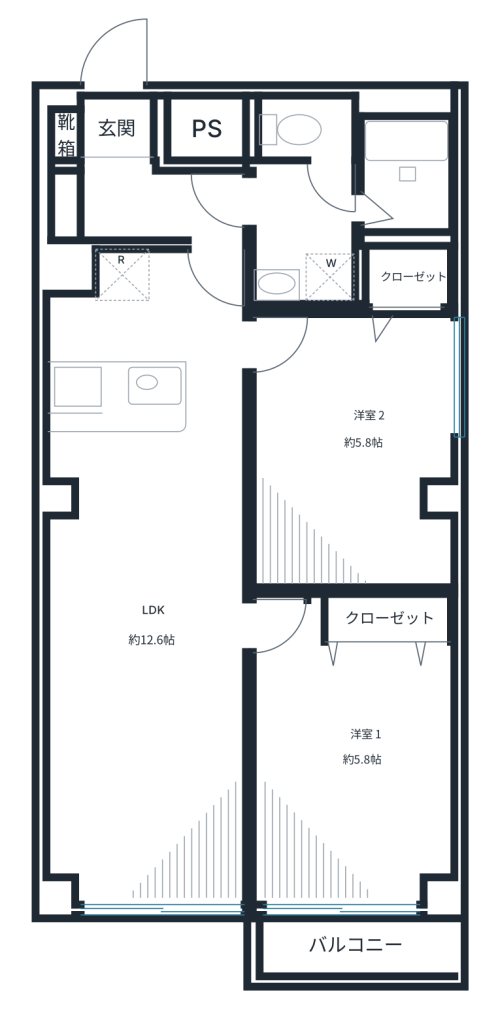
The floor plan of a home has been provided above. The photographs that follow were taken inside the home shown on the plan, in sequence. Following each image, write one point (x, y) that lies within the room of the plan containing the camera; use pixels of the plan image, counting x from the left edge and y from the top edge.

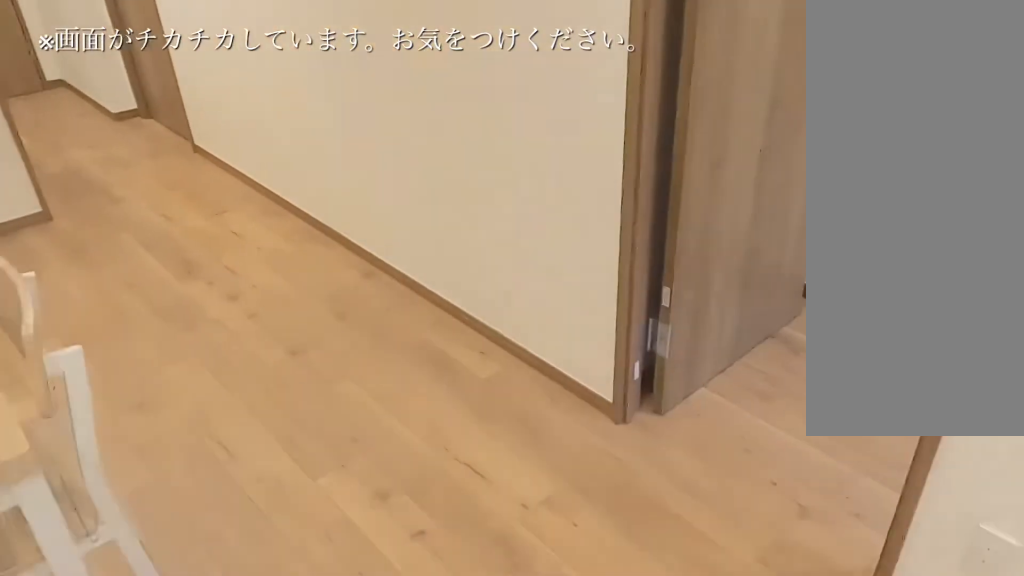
(154, 639)
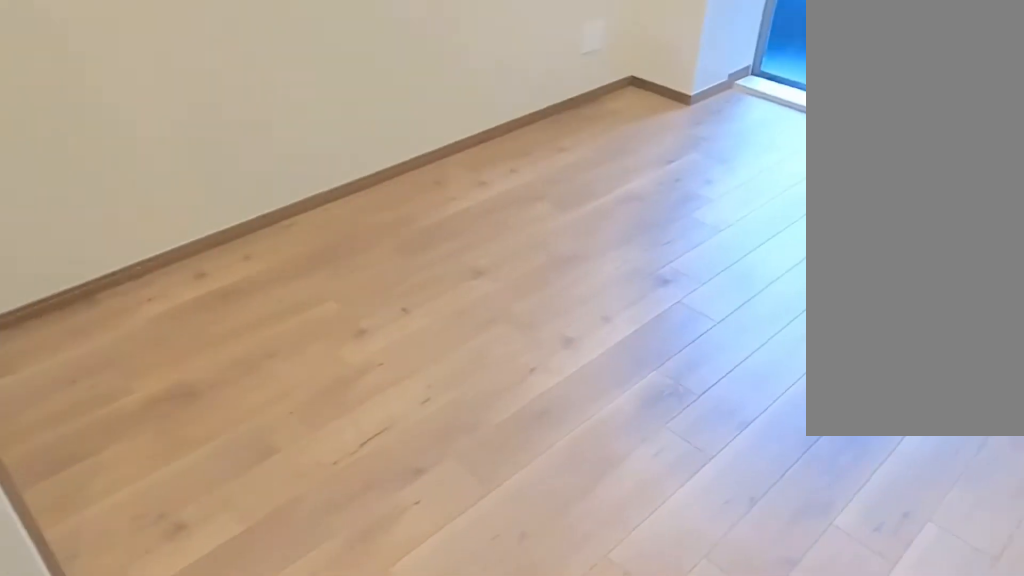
(383, 784)
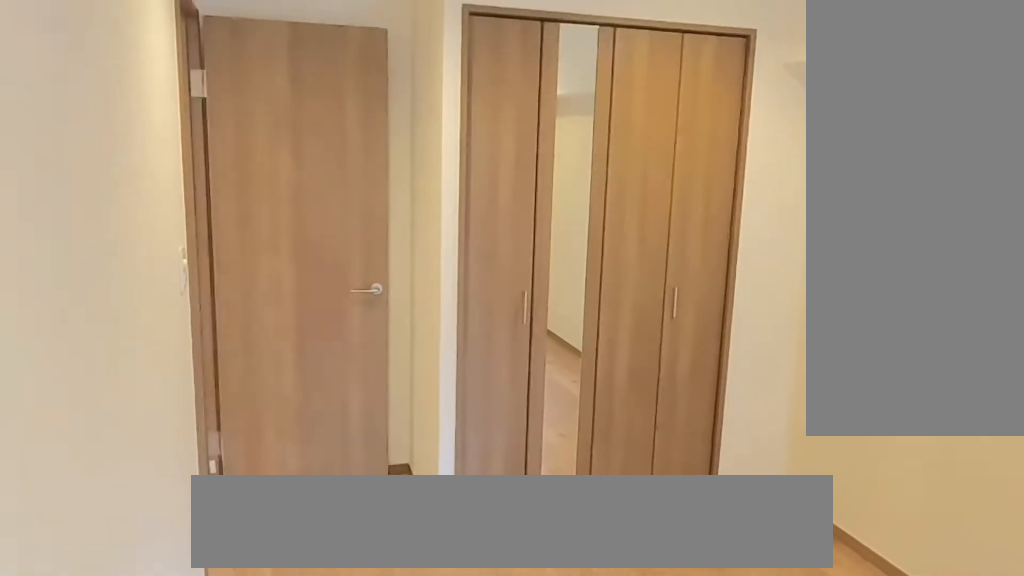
(372, 772)
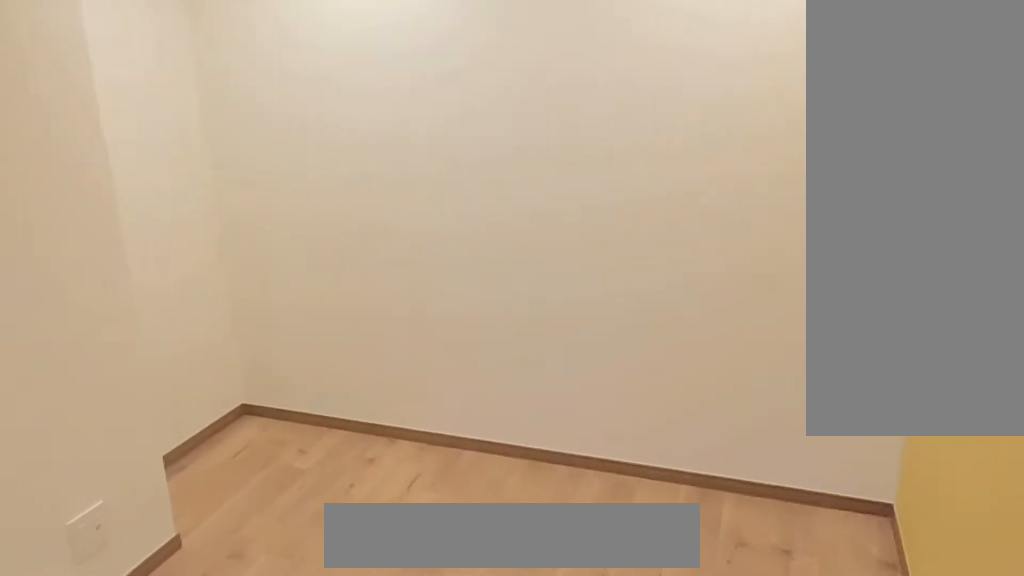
(372, 443)
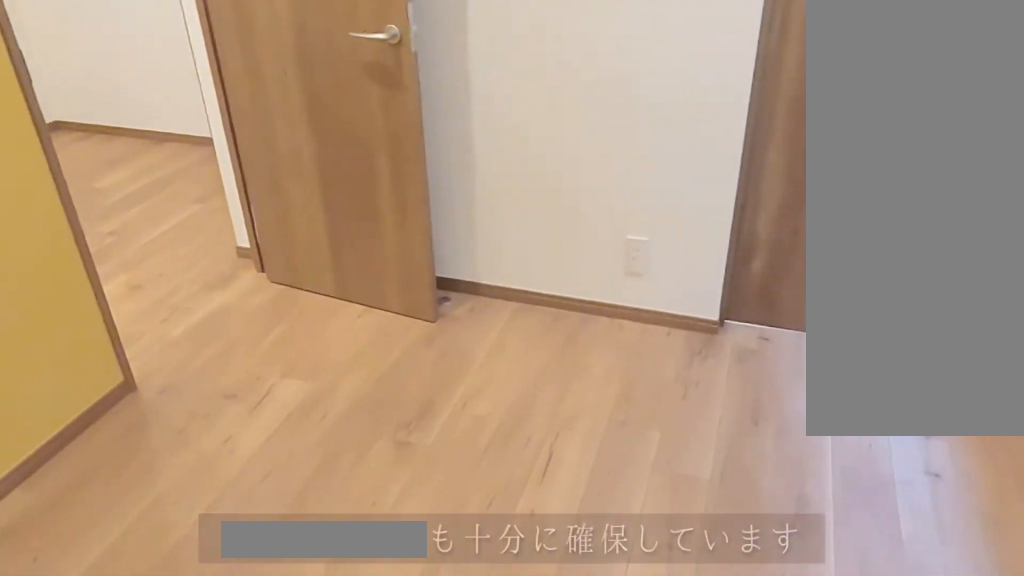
(372, 444)
